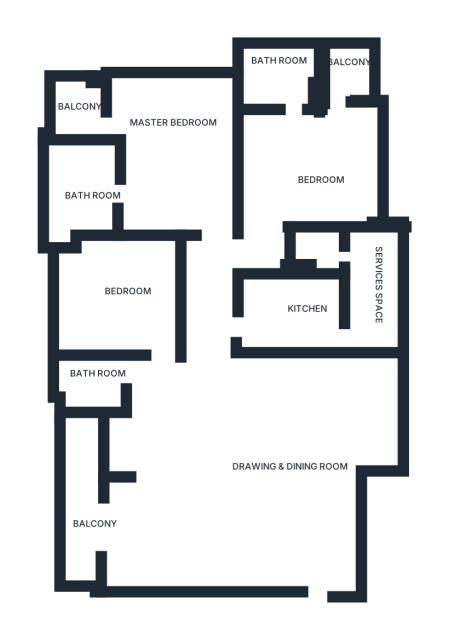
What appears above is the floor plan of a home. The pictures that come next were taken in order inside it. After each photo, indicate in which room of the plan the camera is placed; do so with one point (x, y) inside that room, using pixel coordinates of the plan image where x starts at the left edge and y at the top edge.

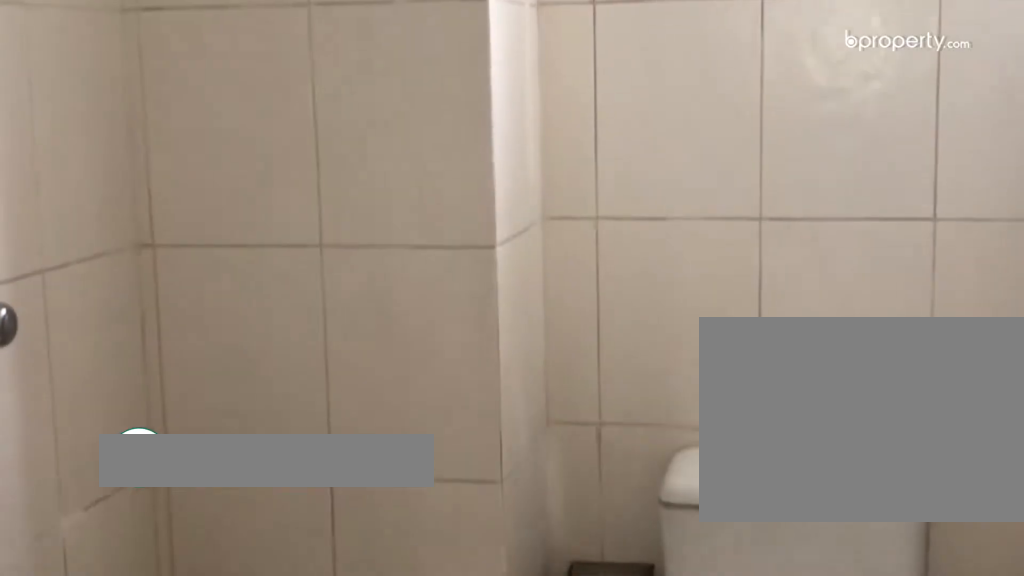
(104, 384)
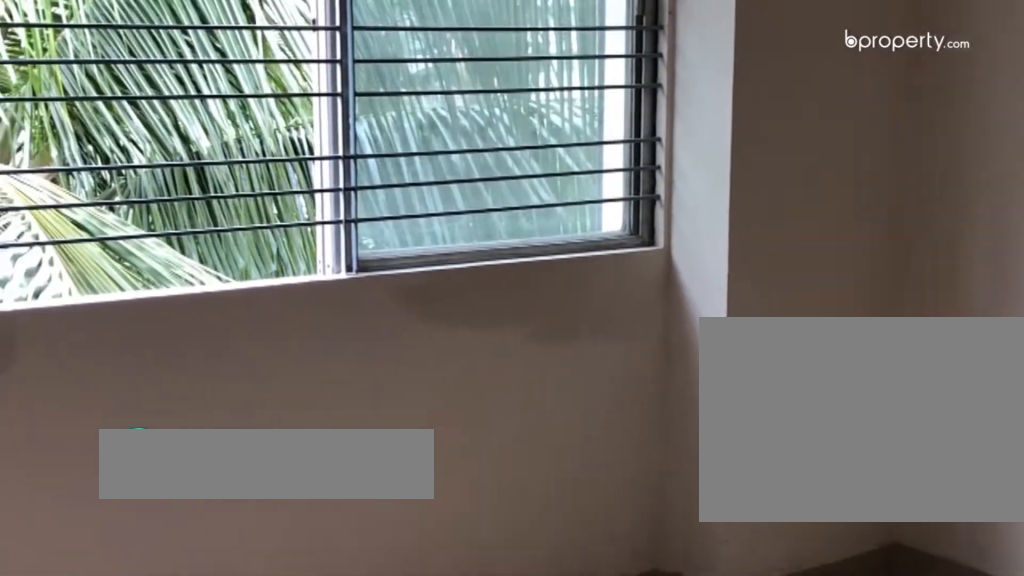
(133, 312)
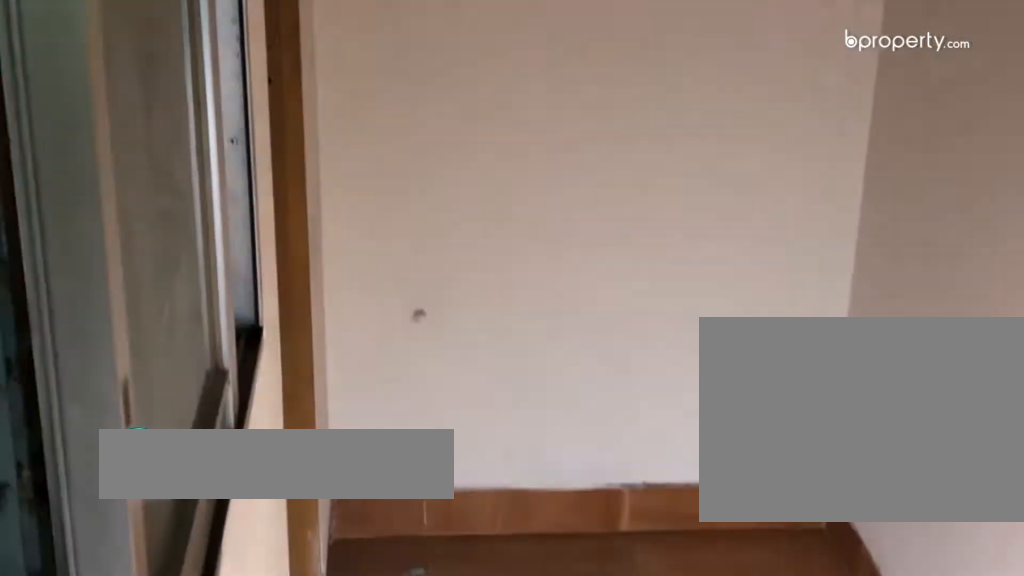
(380, 276)
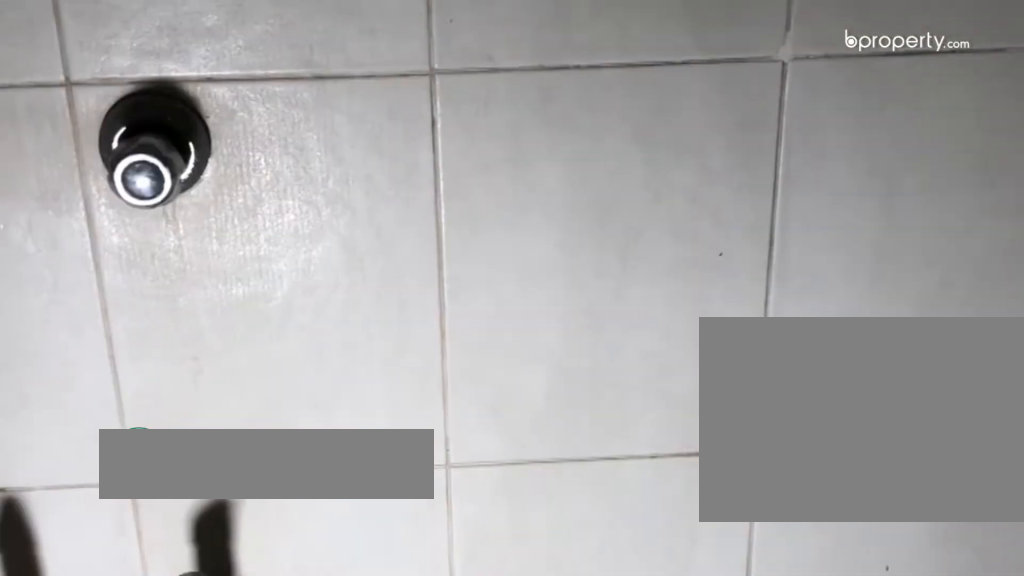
(291, 92)
